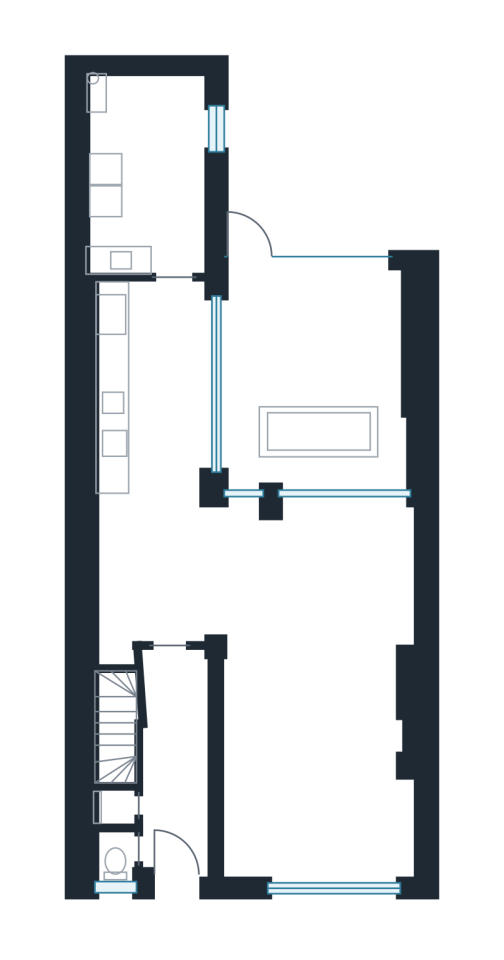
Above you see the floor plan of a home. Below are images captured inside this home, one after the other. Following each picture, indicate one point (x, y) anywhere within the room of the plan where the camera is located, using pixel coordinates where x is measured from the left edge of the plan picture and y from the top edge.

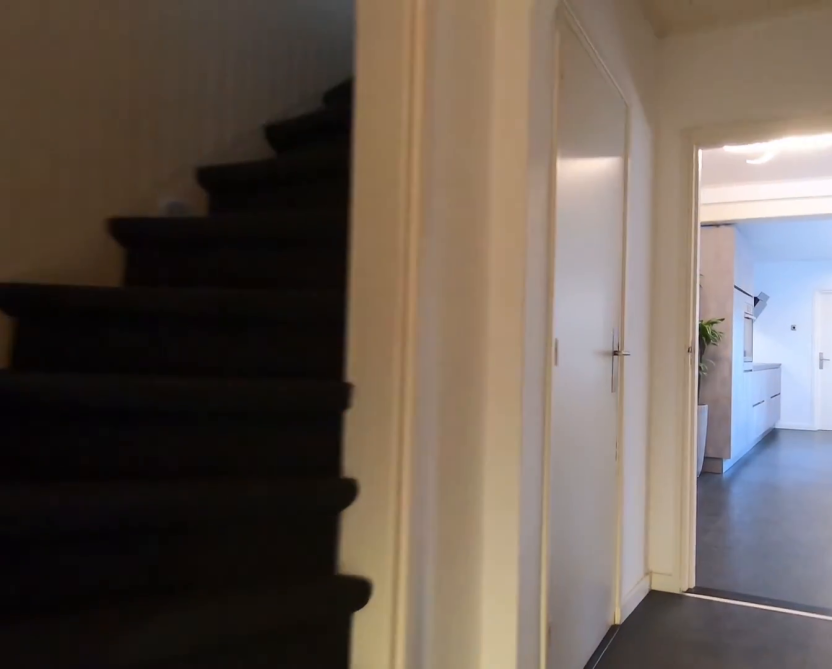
(176, 761)
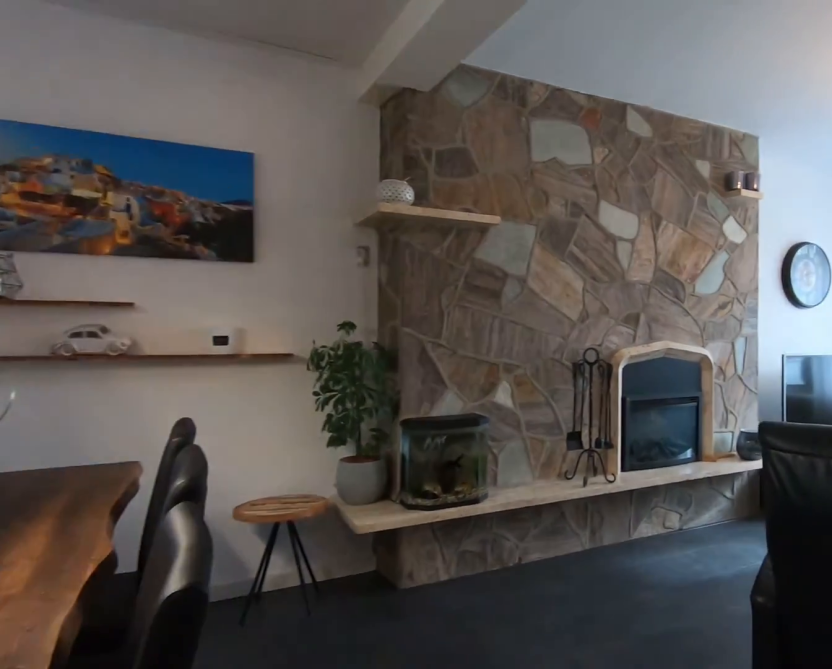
(255, 571)
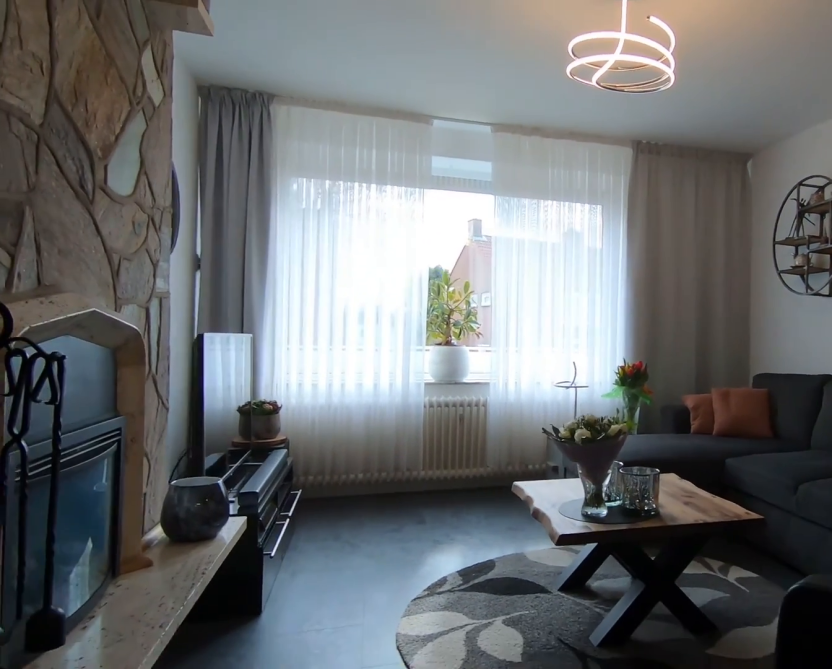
(314, 766)
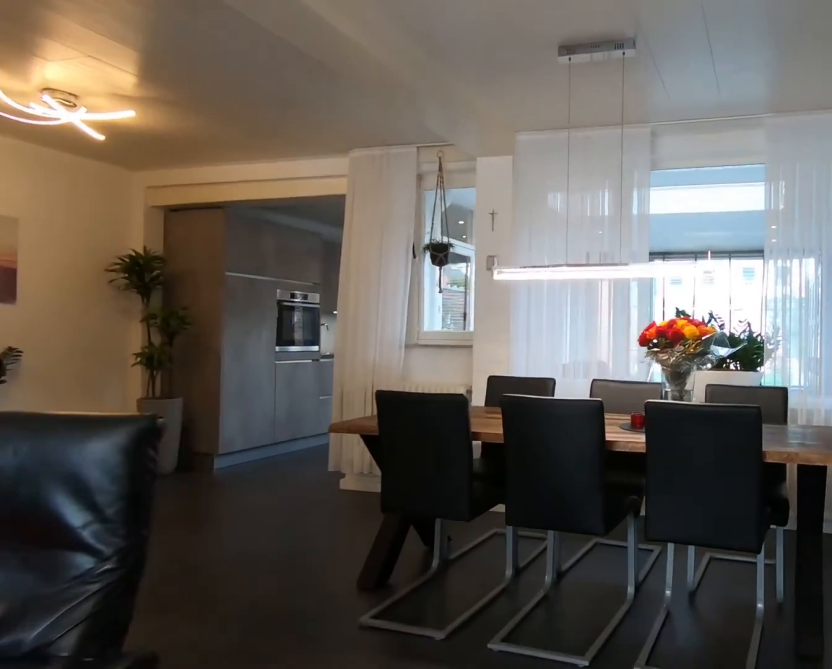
(314, 766)
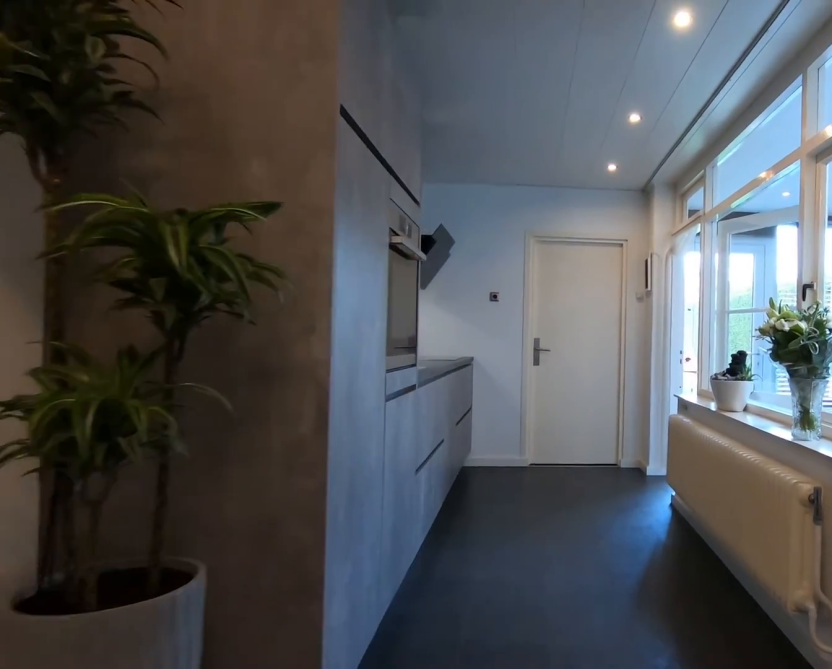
(255, 571)
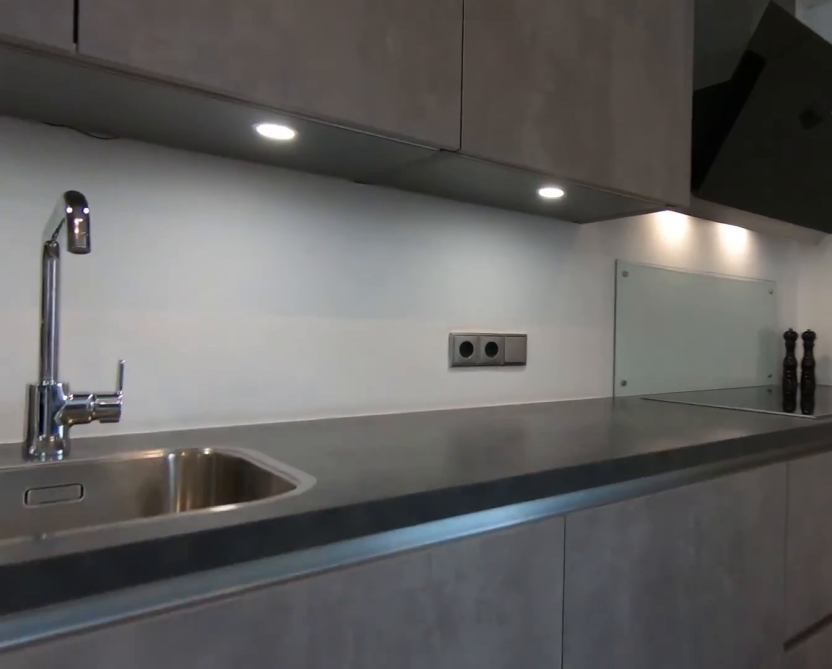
(166, 389)
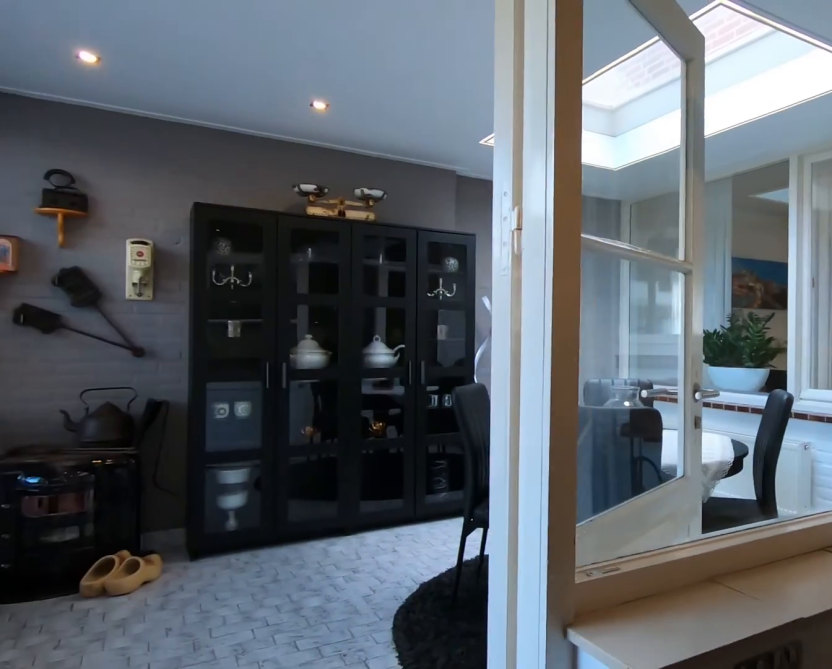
(166, 389)
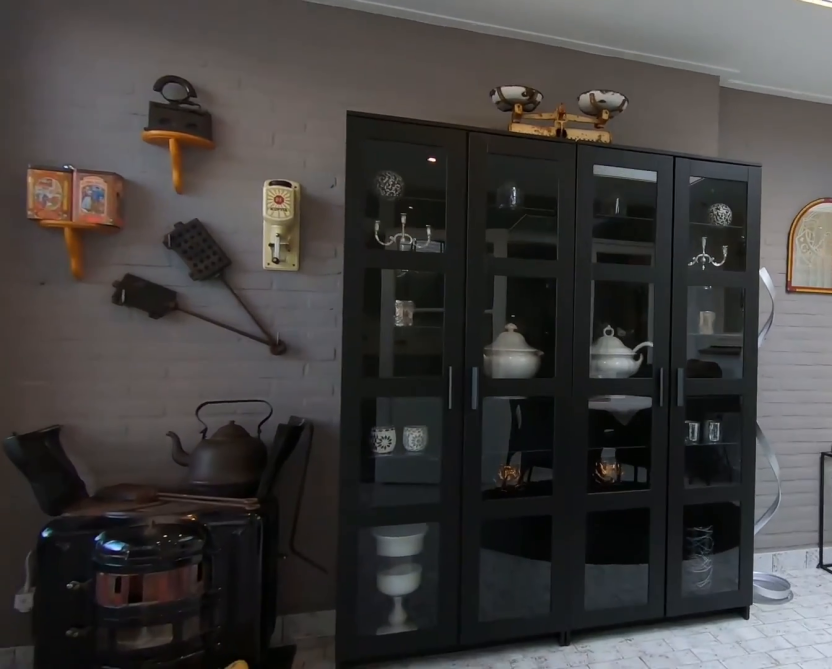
(314, 373)
